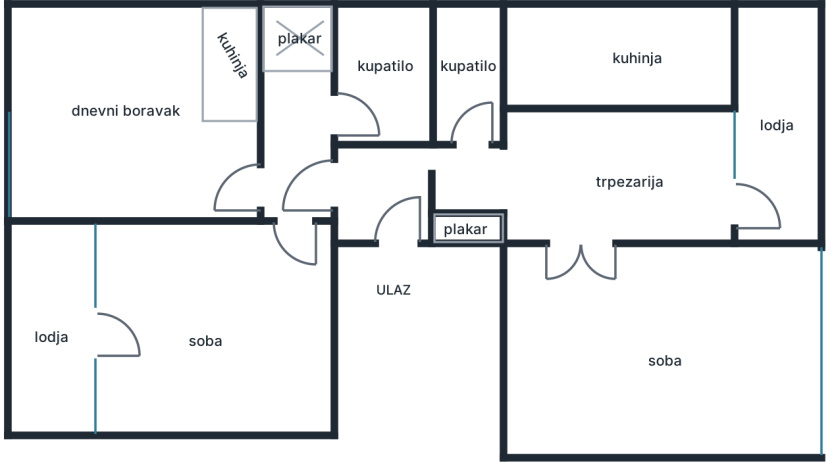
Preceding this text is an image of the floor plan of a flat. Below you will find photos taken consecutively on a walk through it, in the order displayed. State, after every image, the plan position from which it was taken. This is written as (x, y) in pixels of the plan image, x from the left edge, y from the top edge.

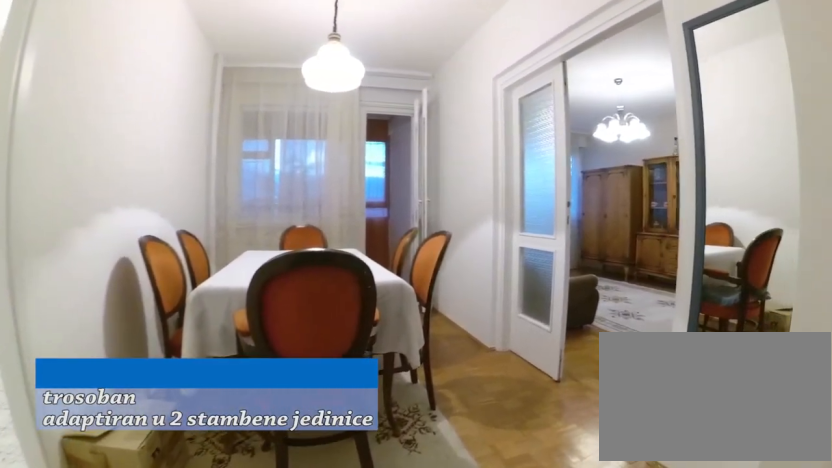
(444, 191)
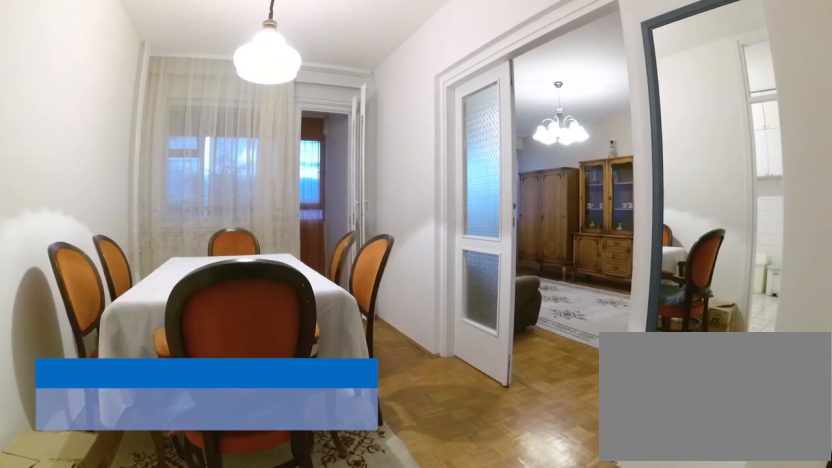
(481, 184)
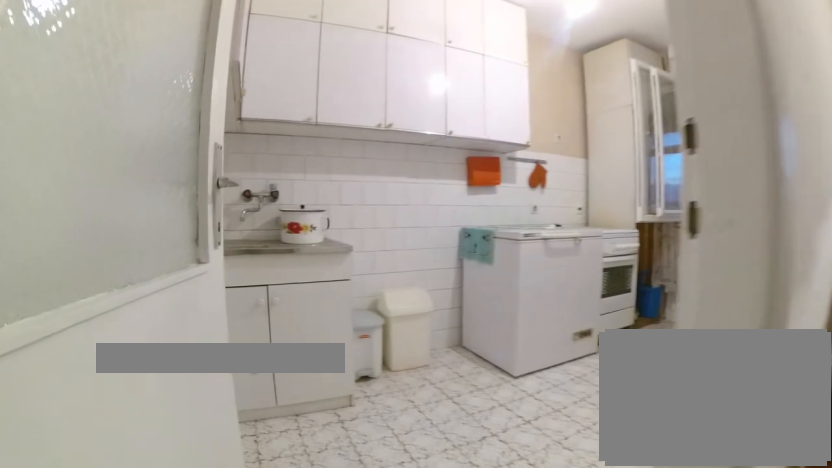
(539, 166)
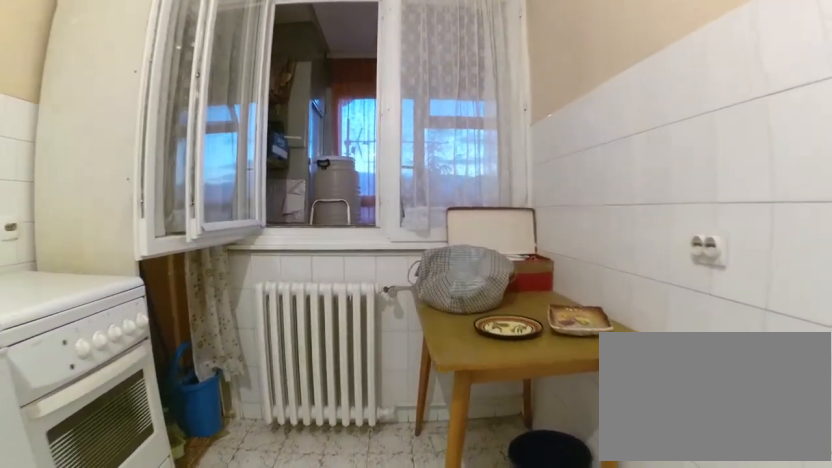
(592, 63)
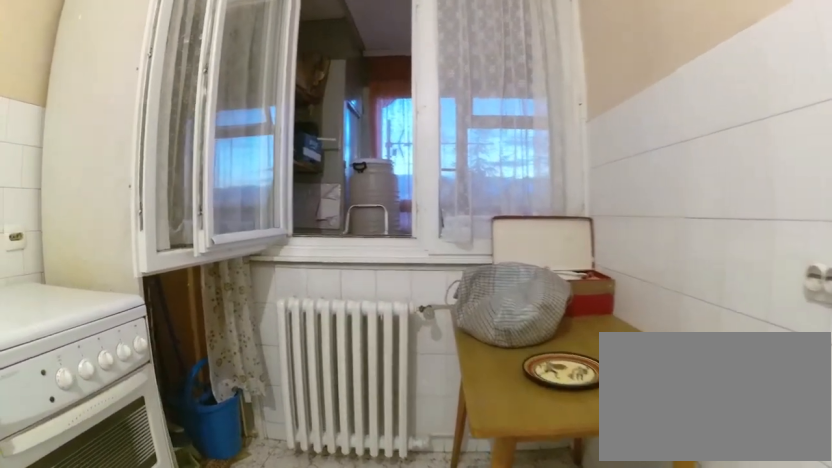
(608, 63)
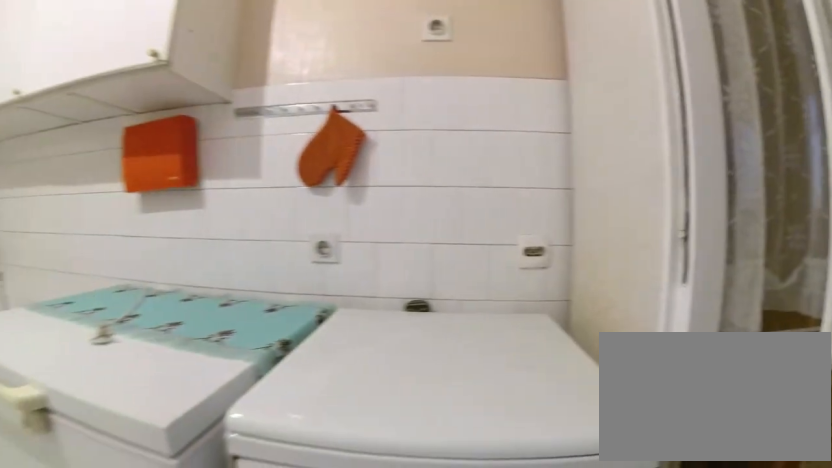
(688, 87)
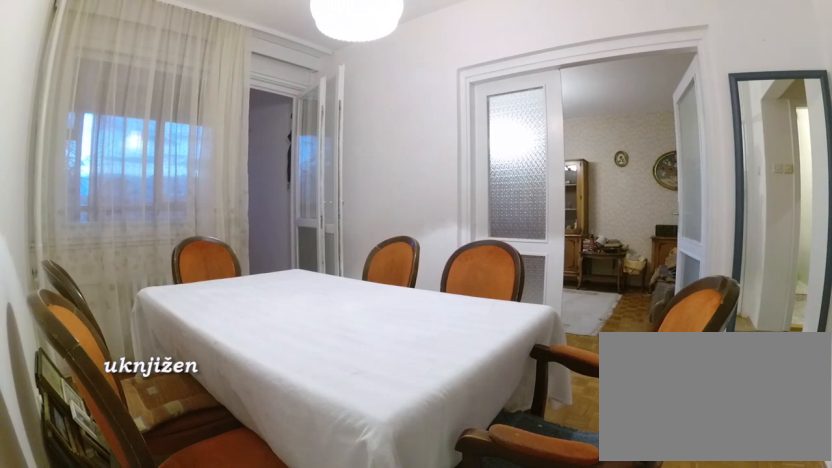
(547, 100)
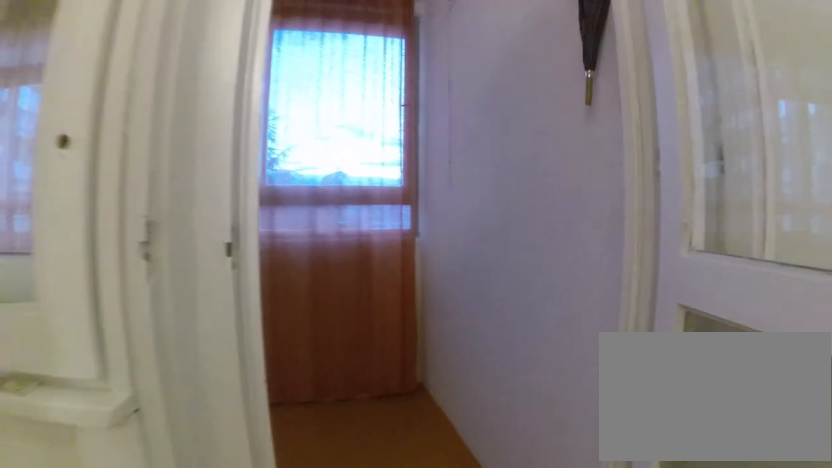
(692, 203)
